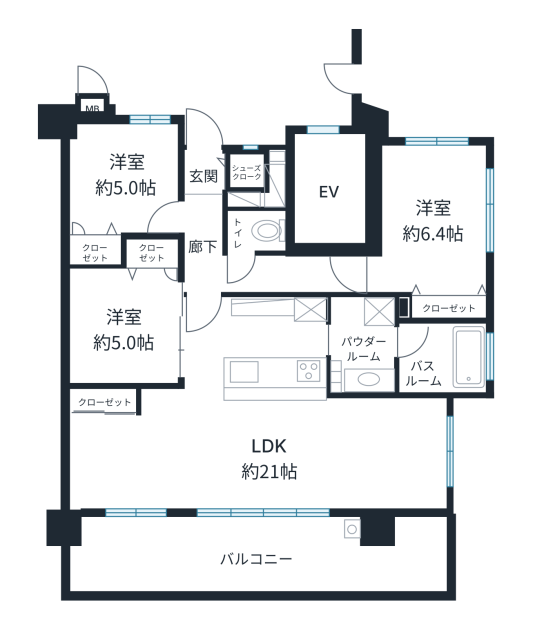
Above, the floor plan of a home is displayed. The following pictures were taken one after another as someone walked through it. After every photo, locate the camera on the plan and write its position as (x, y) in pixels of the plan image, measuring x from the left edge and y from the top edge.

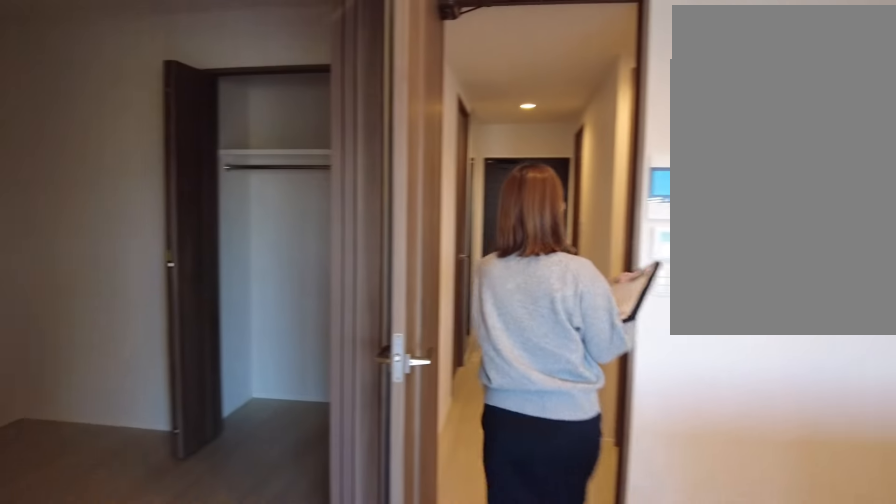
(178, 330)
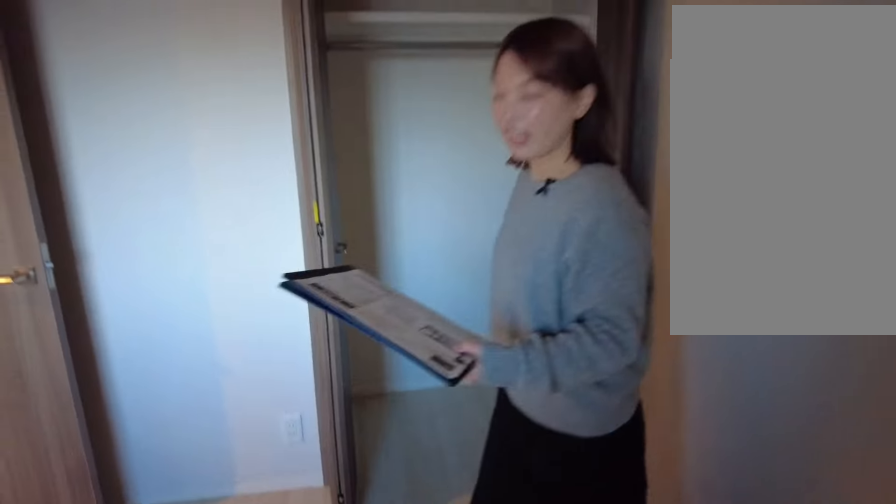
(105, 215)
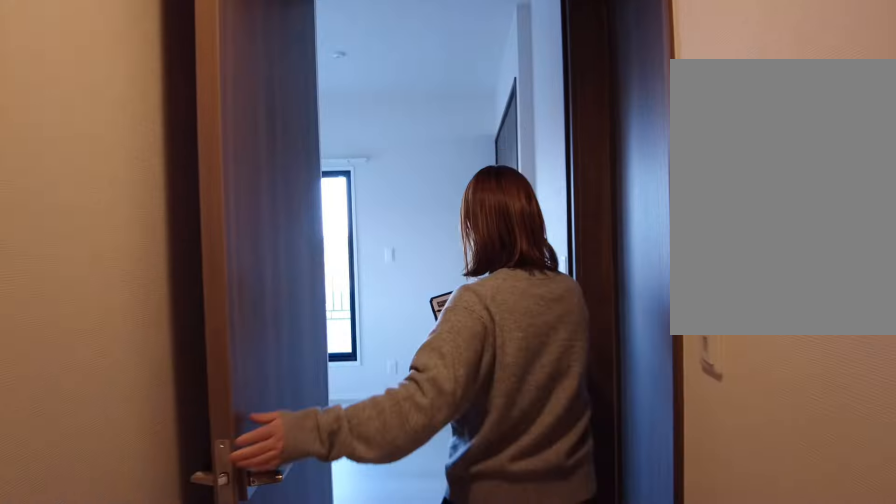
(376, 286)
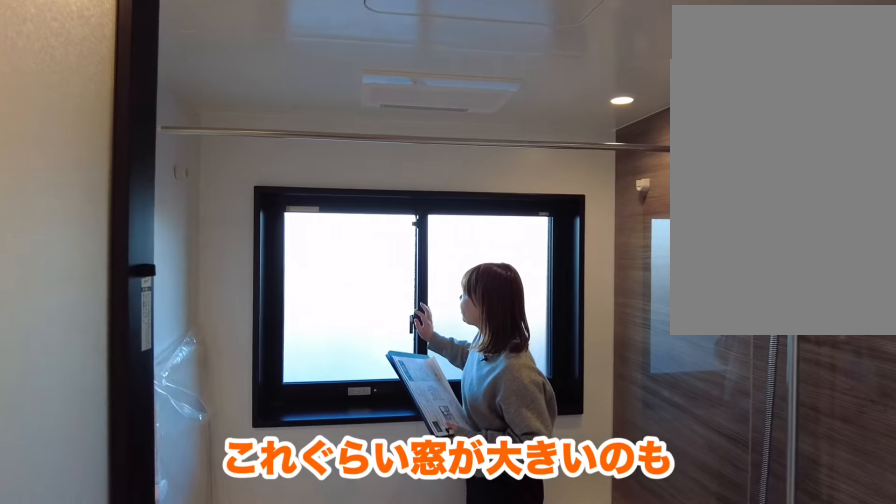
(427, 378)
